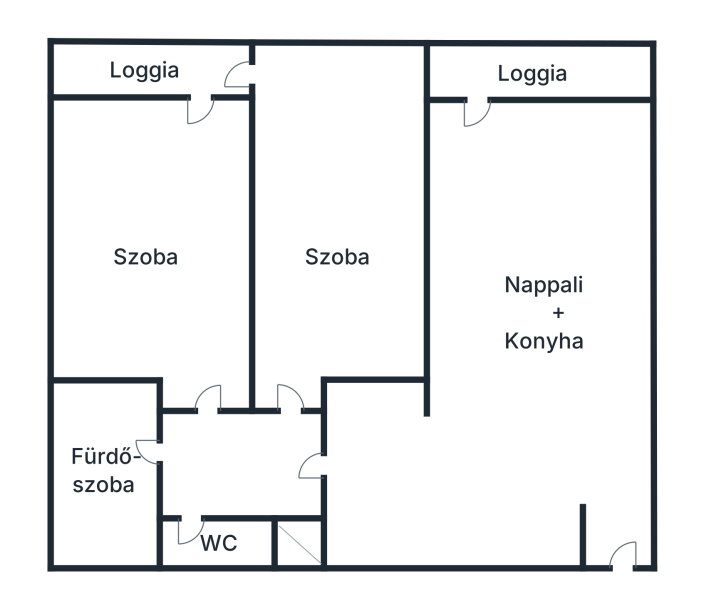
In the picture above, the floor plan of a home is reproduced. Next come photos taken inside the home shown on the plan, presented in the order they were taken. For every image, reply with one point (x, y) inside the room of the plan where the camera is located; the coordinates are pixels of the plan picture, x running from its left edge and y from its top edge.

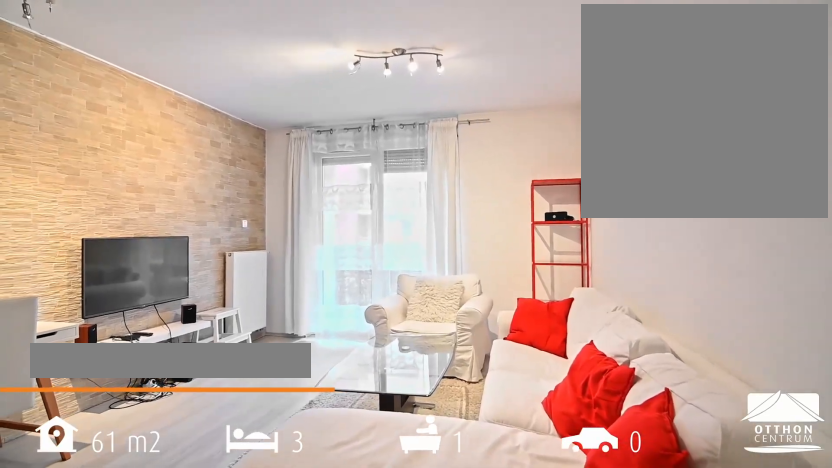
(522, 402)
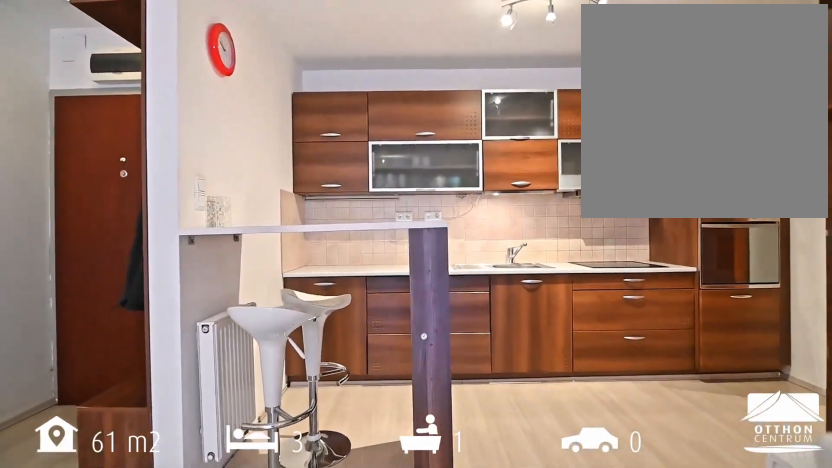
(522, 402)
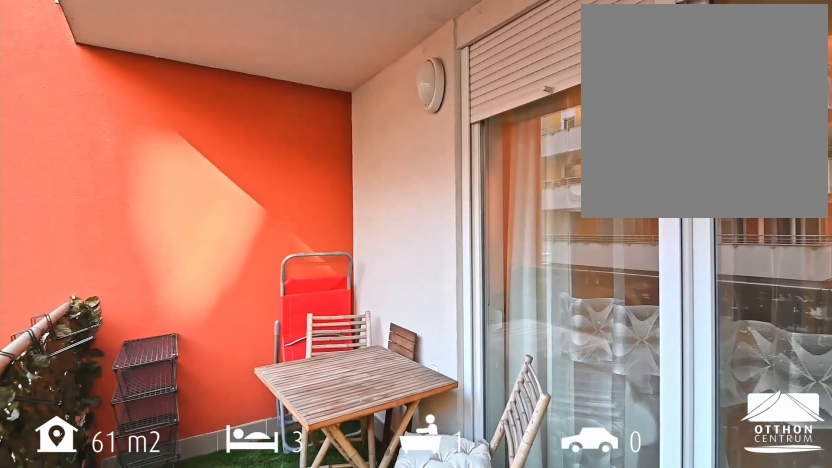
(537, 71)
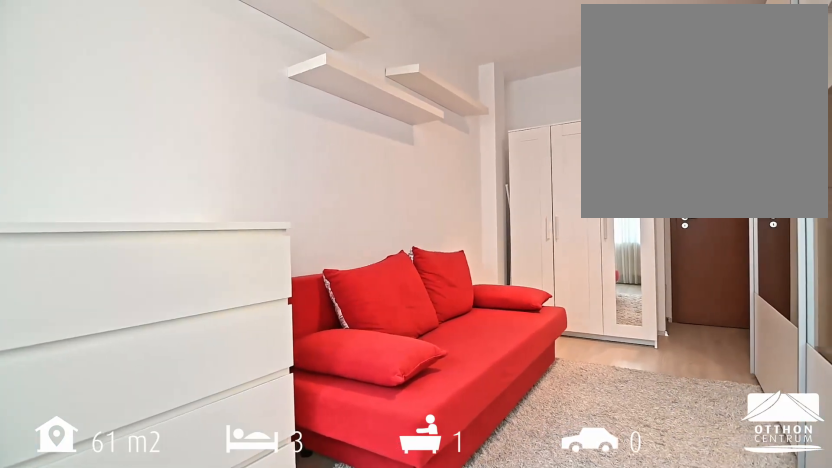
(343, 223)
